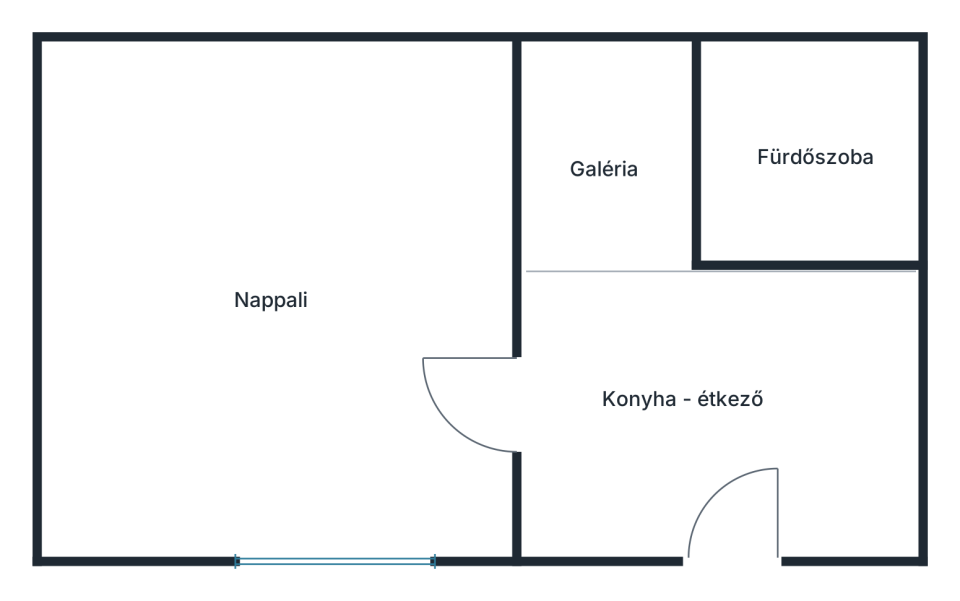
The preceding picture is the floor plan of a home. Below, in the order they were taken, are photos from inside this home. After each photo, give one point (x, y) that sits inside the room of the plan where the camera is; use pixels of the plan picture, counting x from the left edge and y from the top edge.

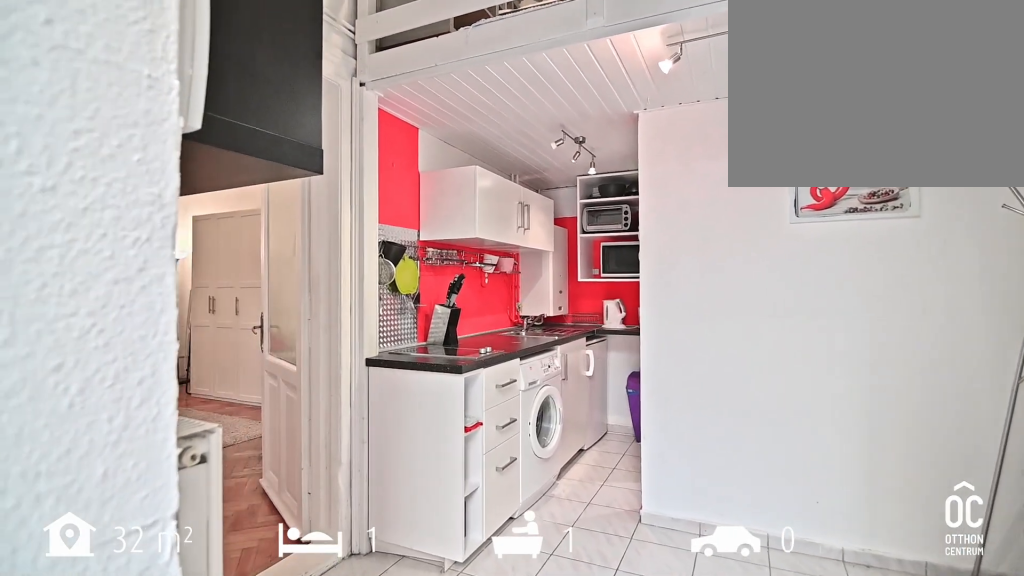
(712, 400)
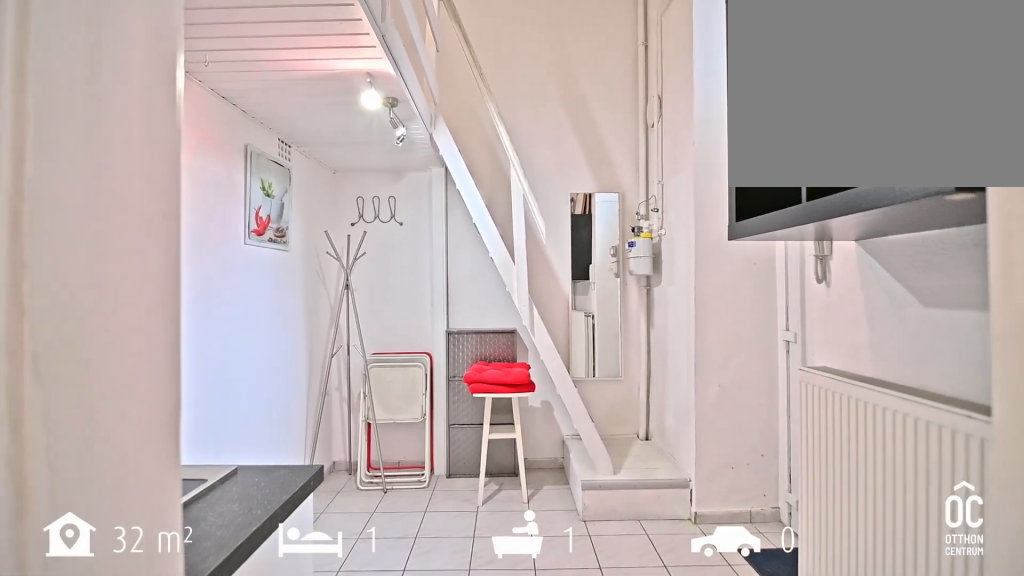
(712, 400)
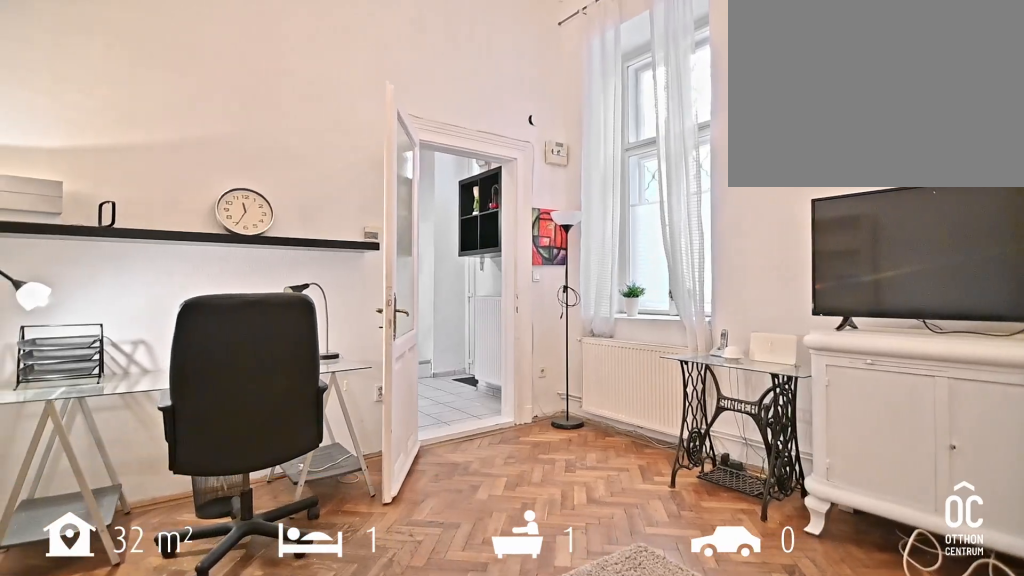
(272, 295)
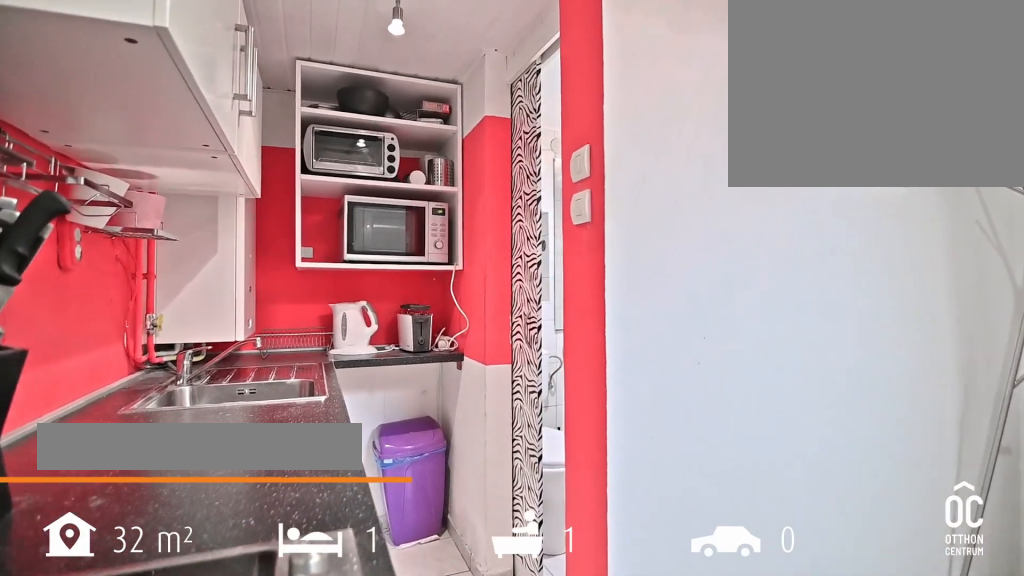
(712, 400)
